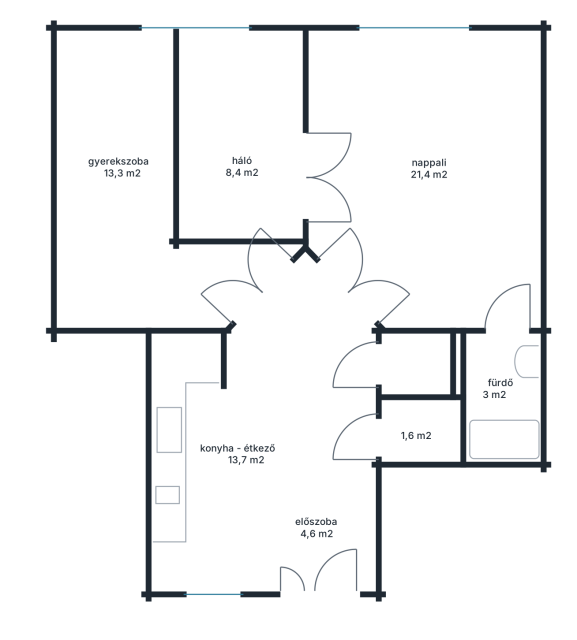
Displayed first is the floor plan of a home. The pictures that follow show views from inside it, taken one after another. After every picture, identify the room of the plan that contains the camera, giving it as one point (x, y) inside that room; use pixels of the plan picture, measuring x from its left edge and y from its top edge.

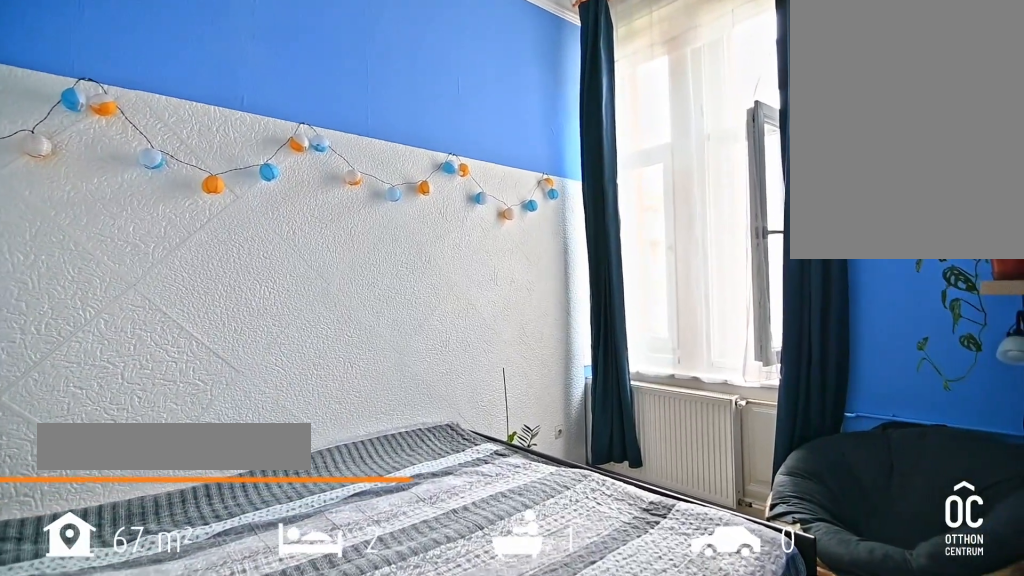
(242, 145)
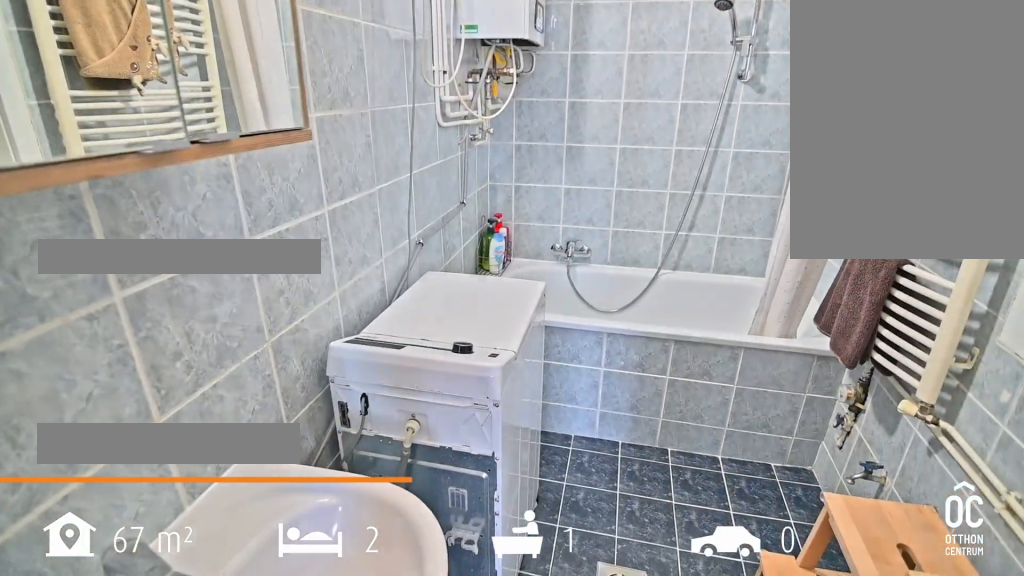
(505, 396)
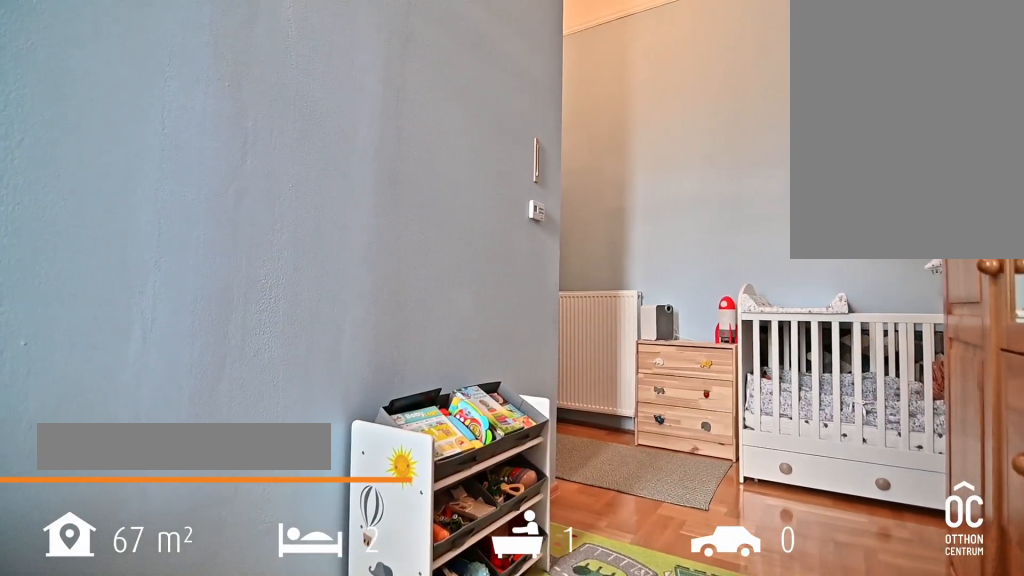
(113, 174)
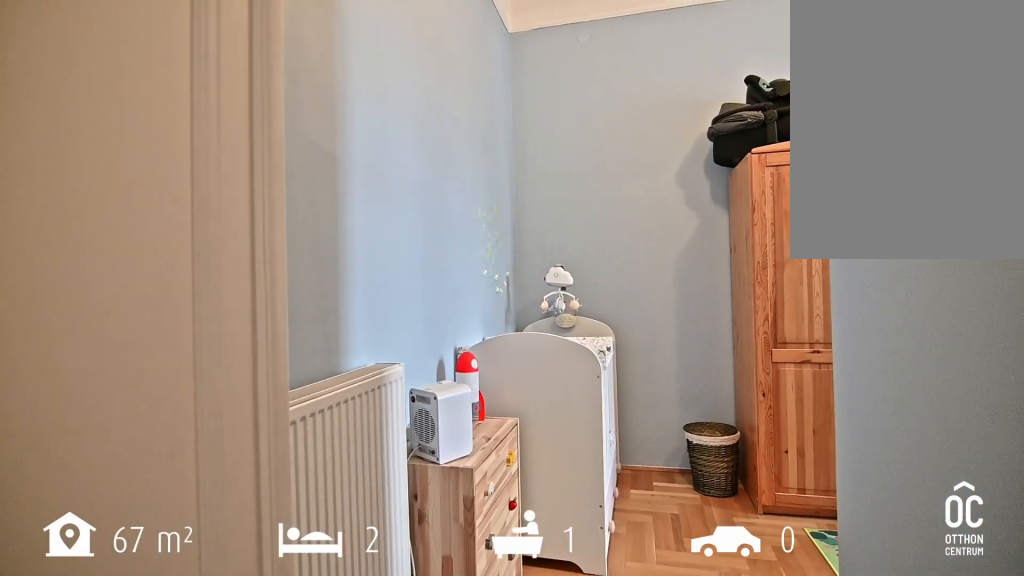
(113, 174)
